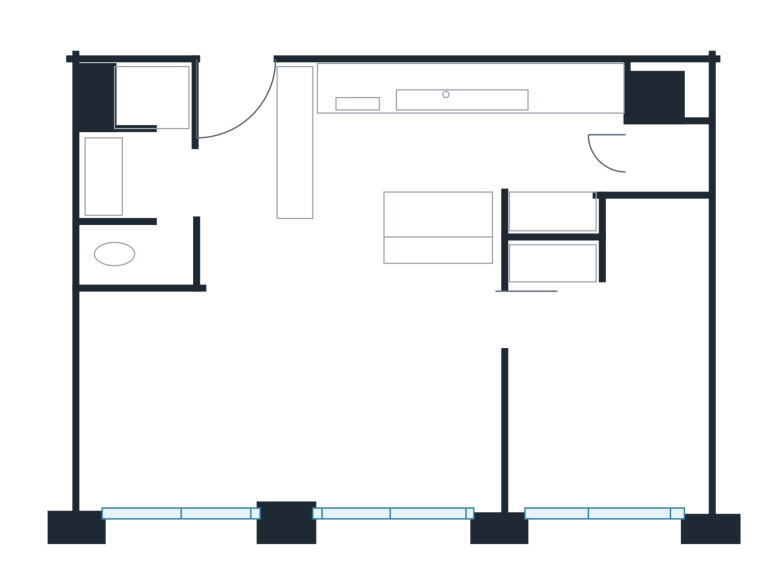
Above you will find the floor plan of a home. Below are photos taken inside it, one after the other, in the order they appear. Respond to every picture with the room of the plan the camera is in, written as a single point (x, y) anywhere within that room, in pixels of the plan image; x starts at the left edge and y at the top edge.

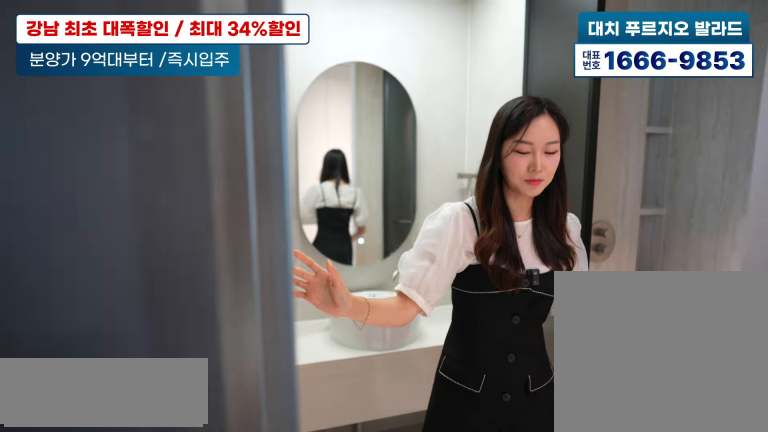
(153, 162)
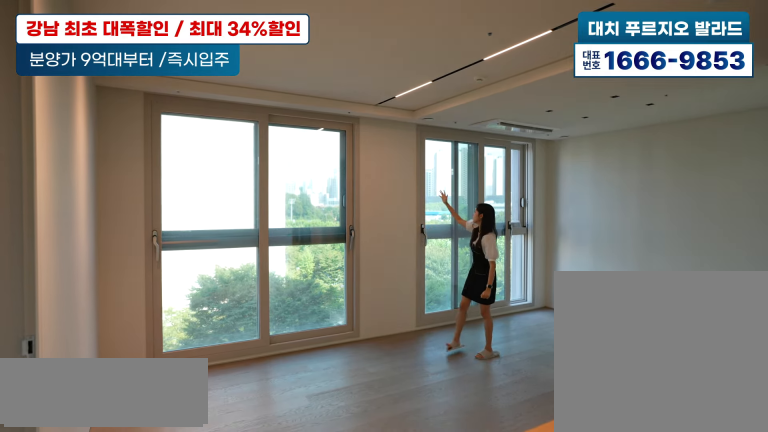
(259, 369)
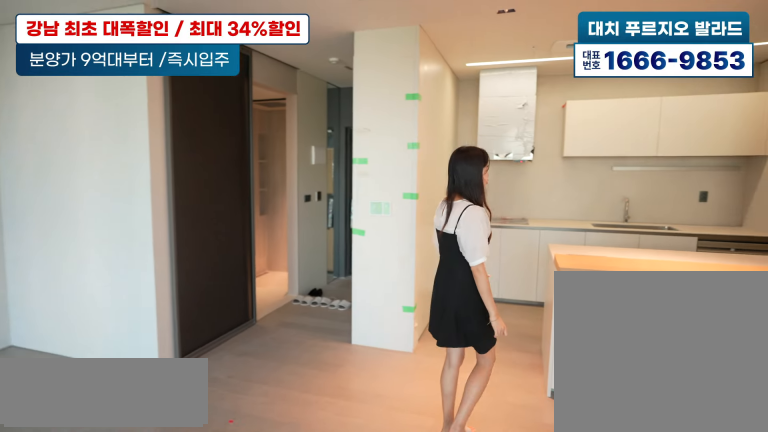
(260, 369)
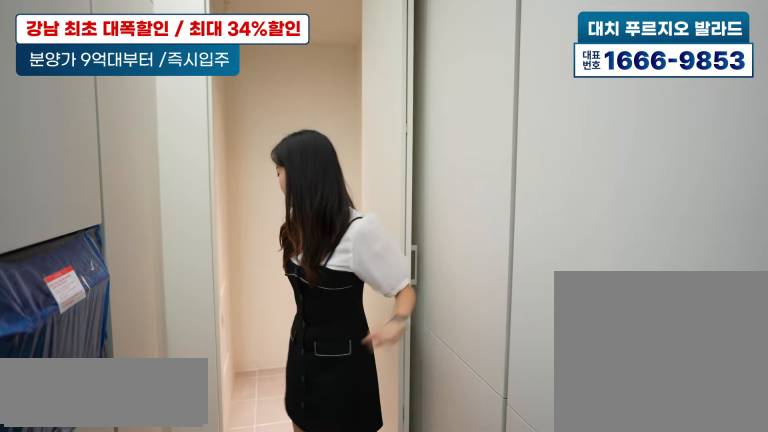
(488, 140)
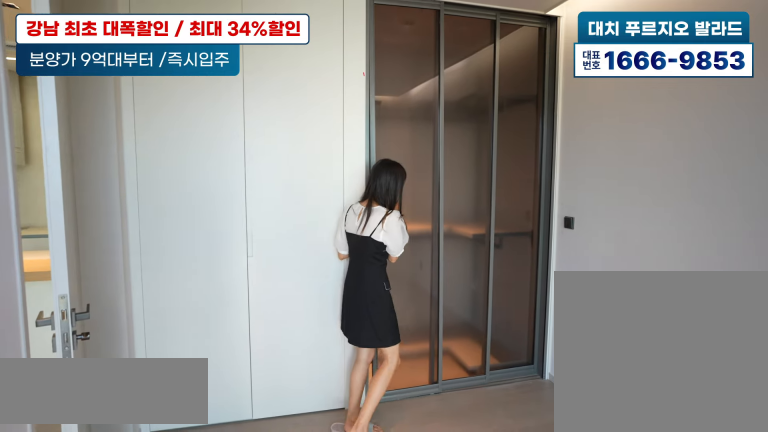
(599, 387)
